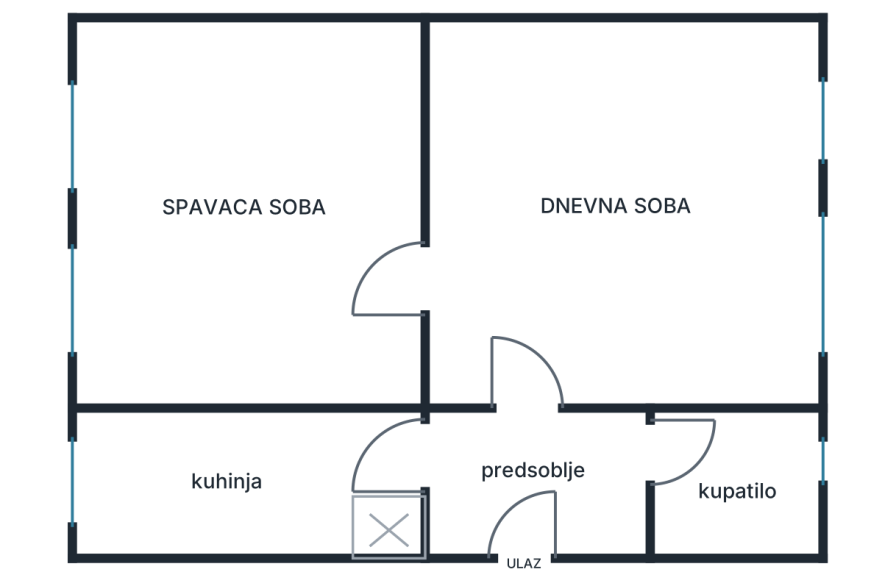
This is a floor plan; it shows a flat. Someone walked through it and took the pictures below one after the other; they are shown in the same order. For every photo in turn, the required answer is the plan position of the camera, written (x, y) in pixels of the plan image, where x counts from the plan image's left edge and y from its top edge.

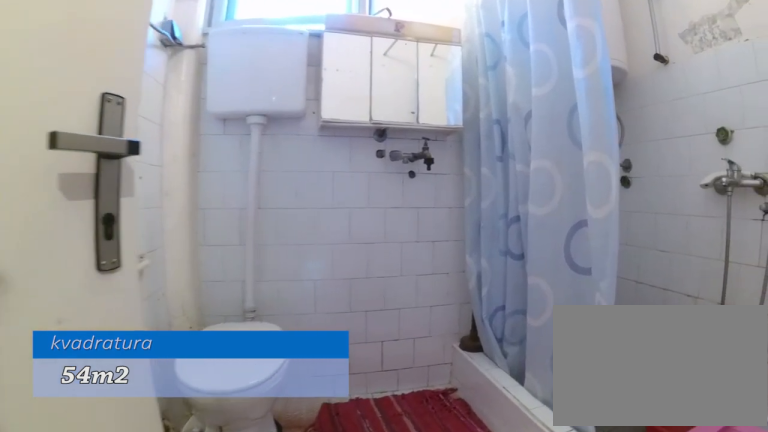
(644, 467)
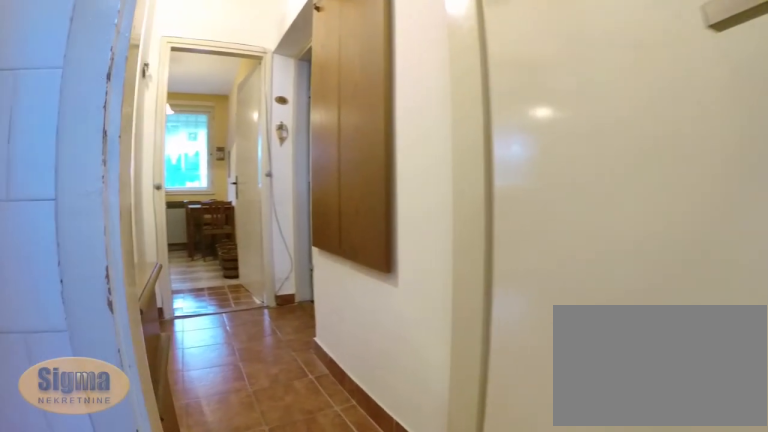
(715, 467)
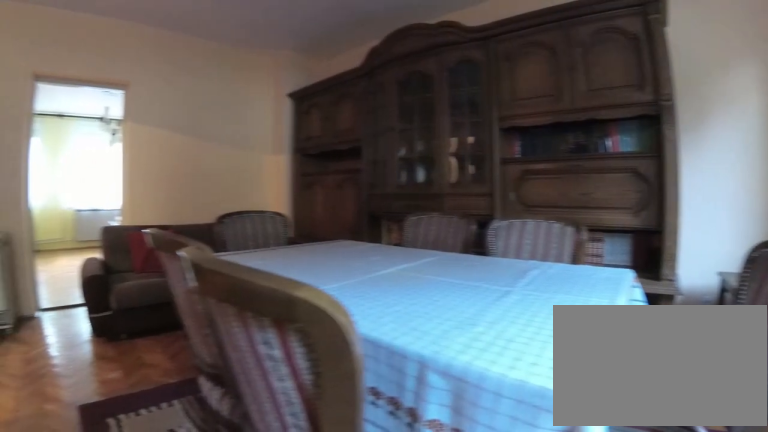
(765, 292)
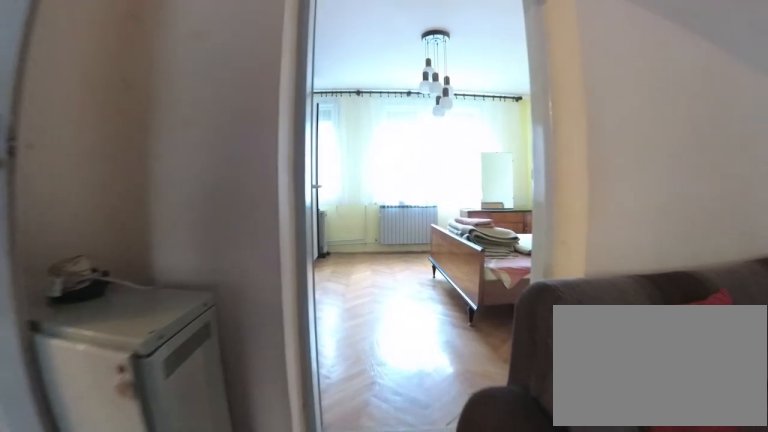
(567, 295)
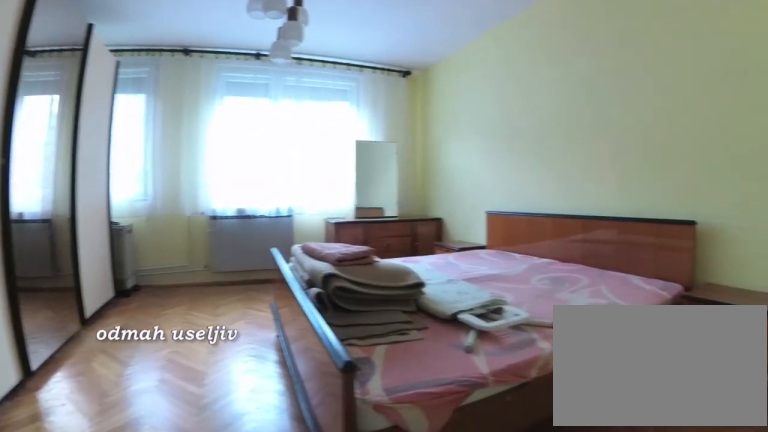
(413, 301)
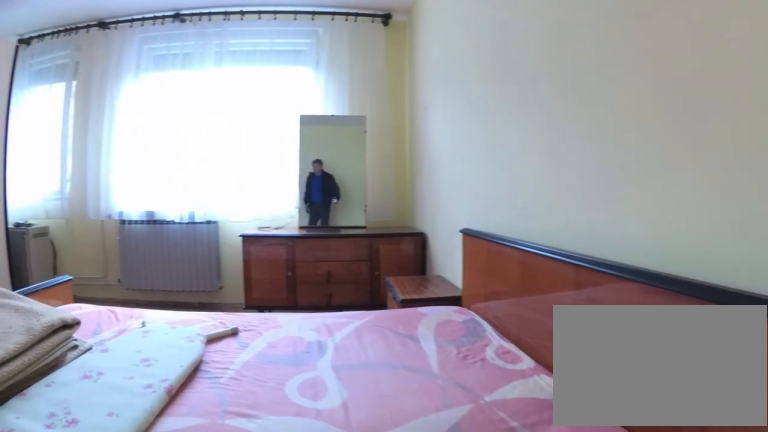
(370, 121)
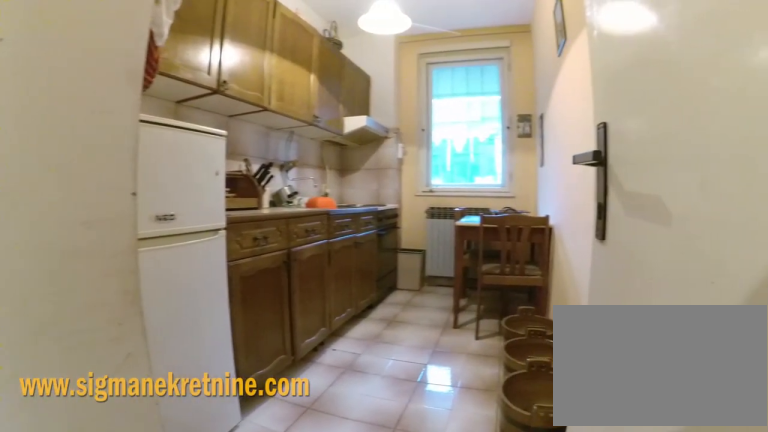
(481, 435)
